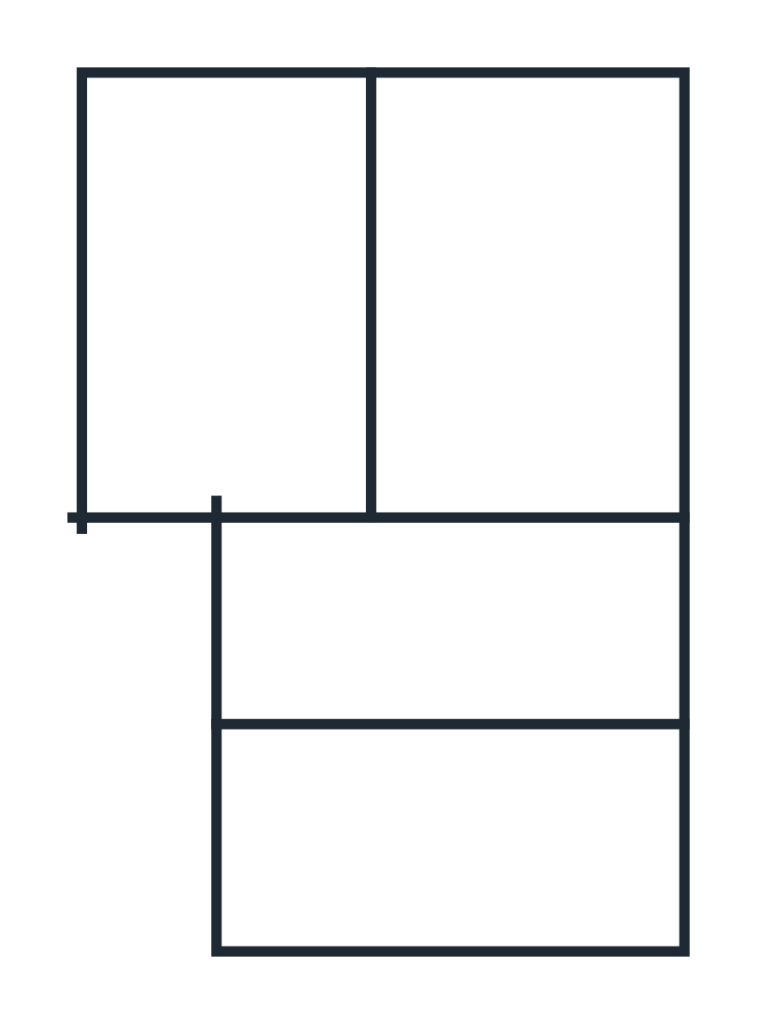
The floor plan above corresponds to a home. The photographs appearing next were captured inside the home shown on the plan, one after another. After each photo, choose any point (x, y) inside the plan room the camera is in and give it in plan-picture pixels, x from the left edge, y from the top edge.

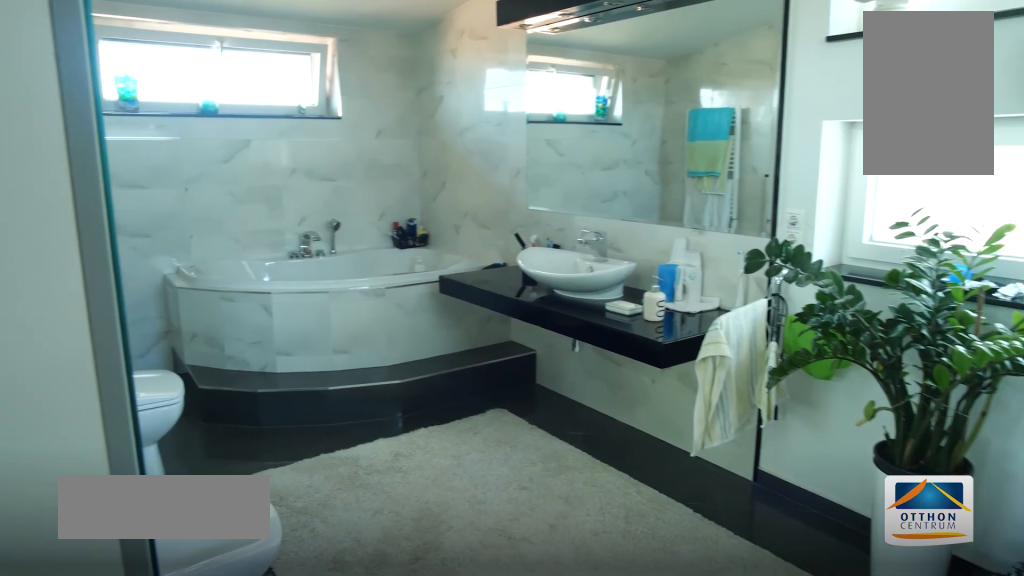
(451, 849)
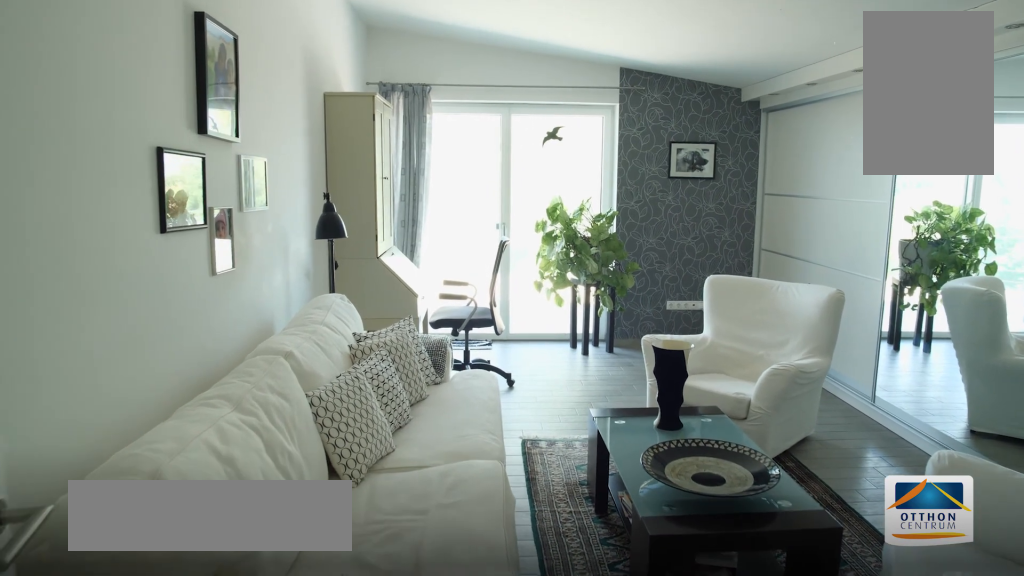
(525, 296)
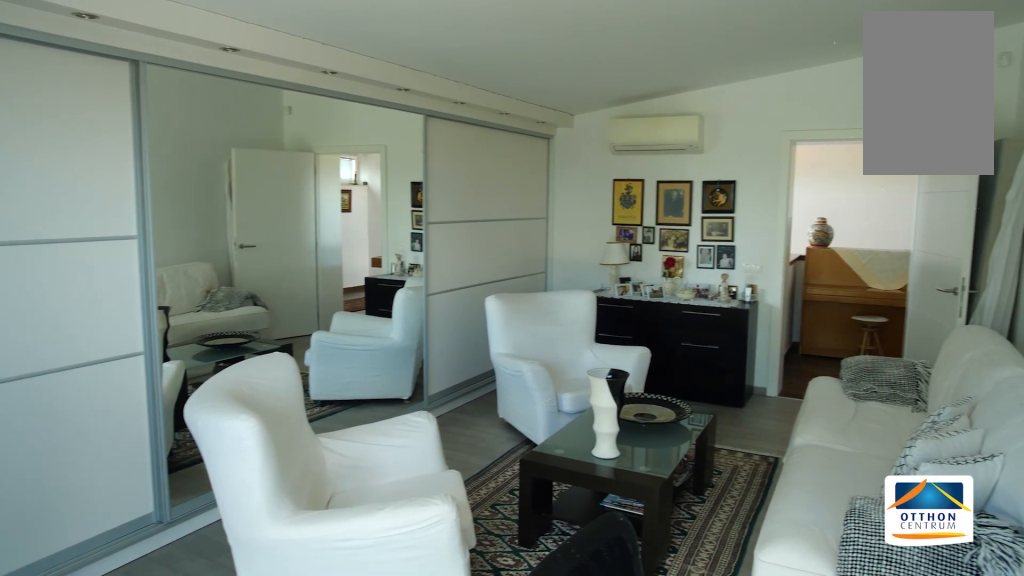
(525, 296)
